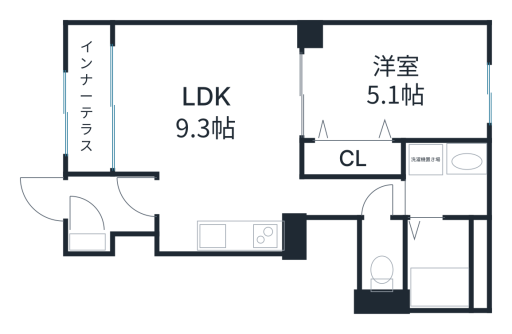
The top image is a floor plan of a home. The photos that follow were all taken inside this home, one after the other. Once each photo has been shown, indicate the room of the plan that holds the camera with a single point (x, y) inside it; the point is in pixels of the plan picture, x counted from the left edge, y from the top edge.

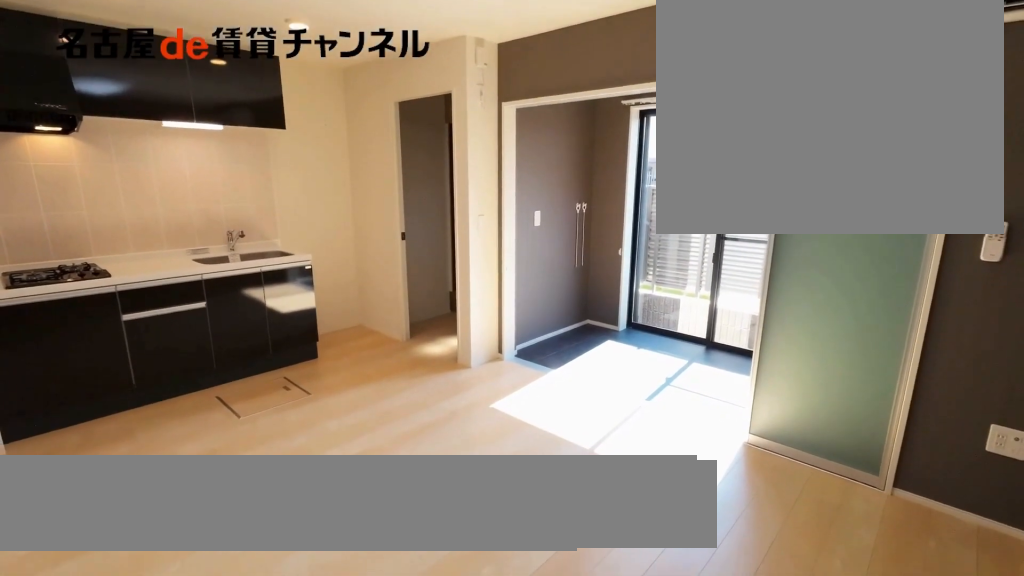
(213, 133)
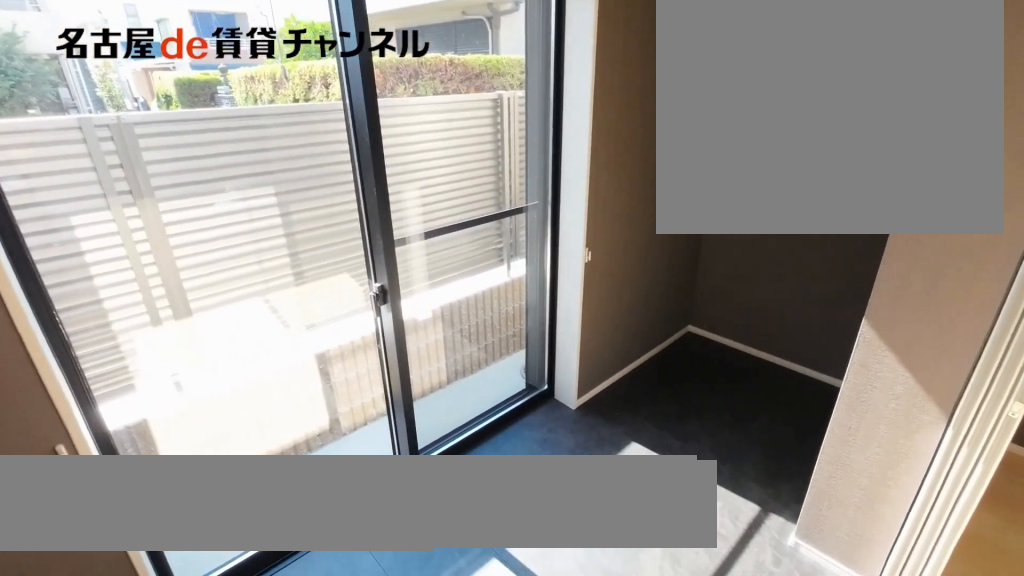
(88, 99)
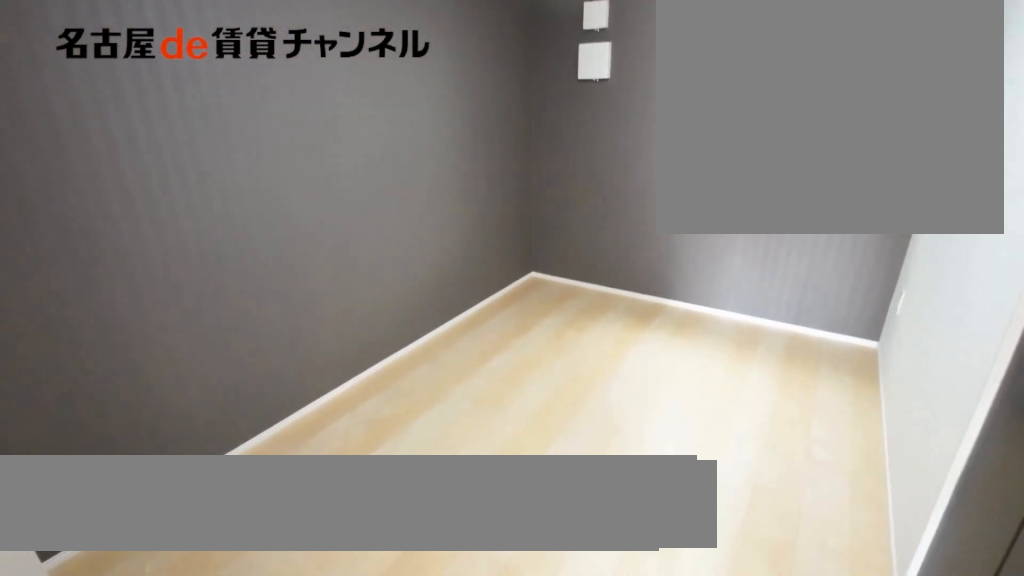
(392, 82)
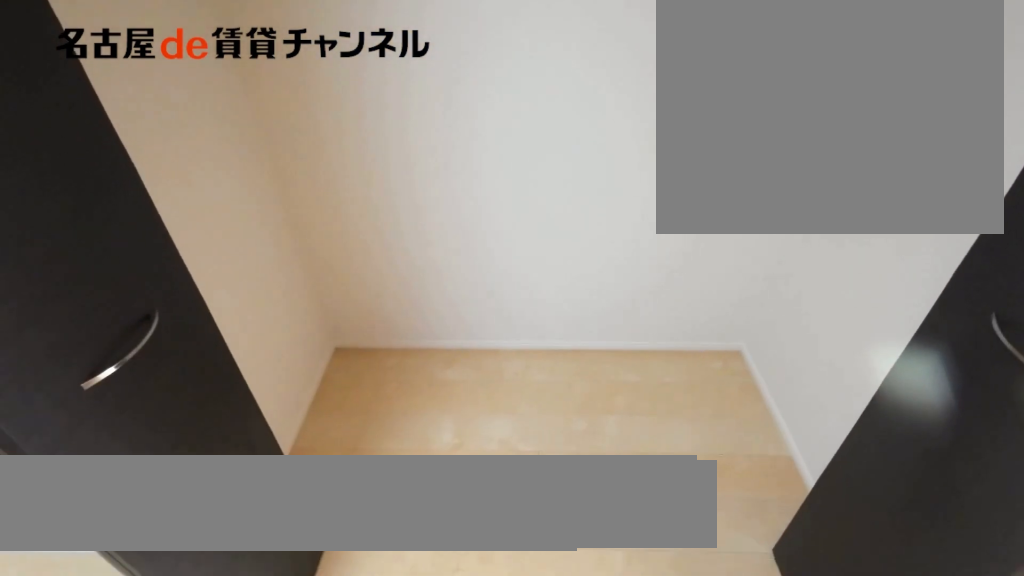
(352, 159)
